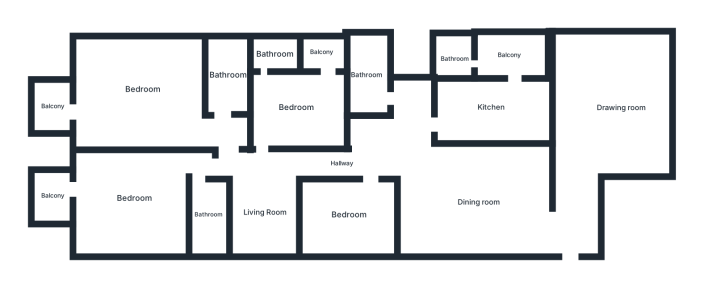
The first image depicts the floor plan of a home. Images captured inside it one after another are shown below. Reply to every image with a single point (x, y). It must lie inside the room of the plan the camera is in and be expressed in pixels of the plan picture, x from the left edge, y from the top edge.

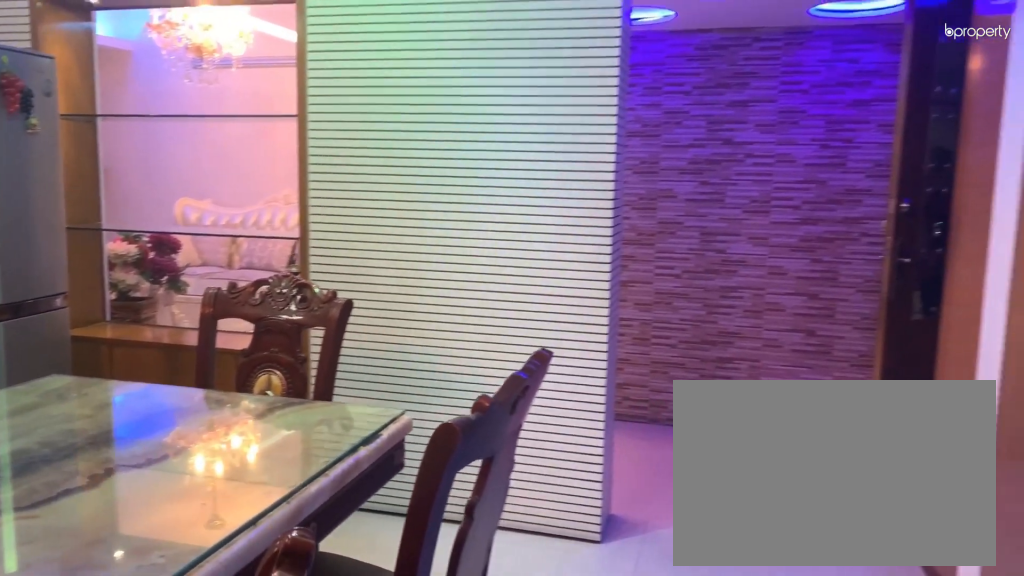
(477, 202)
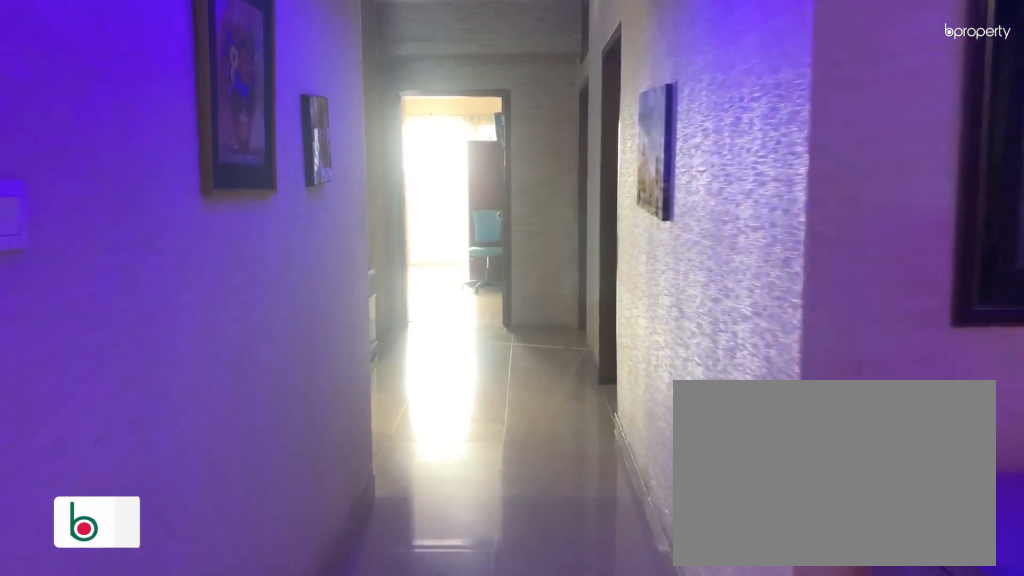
(342, 164)
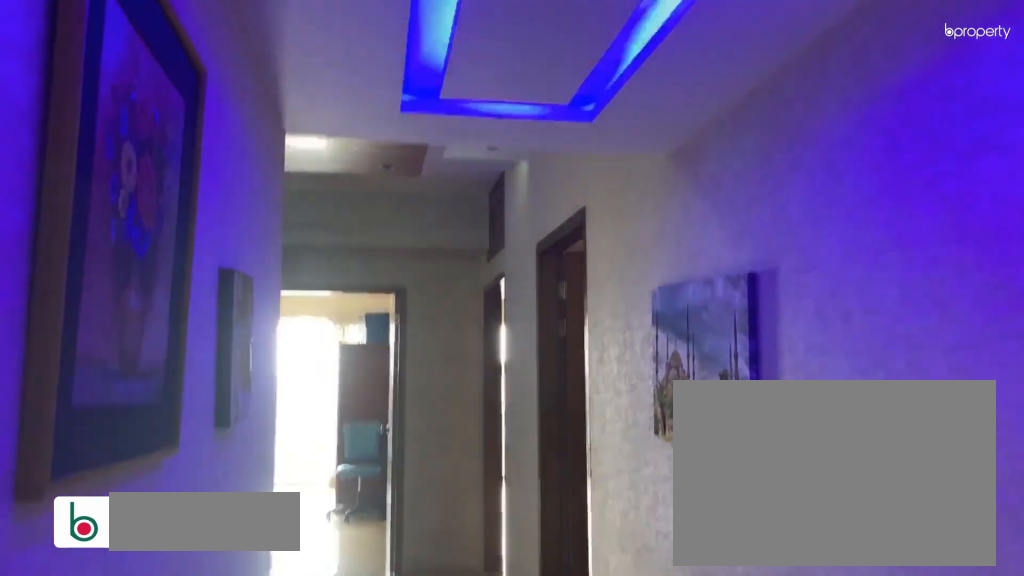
(342, 164)
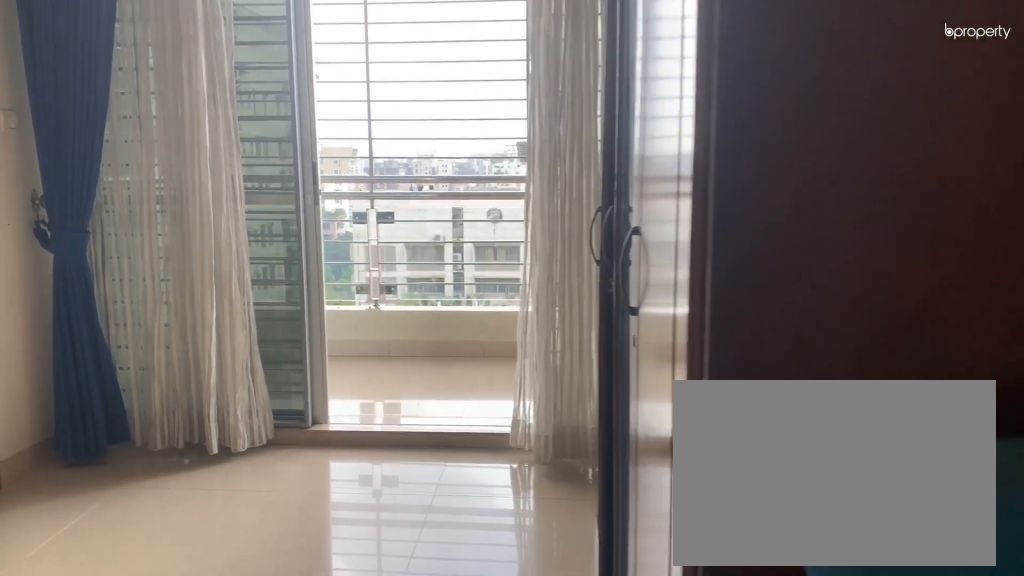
(134, 196)
